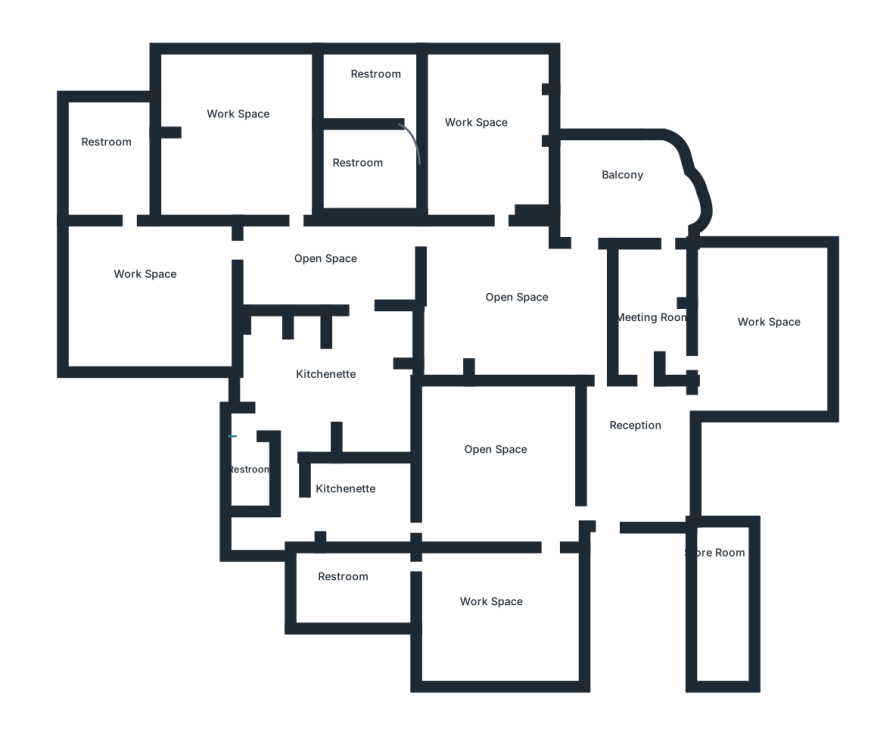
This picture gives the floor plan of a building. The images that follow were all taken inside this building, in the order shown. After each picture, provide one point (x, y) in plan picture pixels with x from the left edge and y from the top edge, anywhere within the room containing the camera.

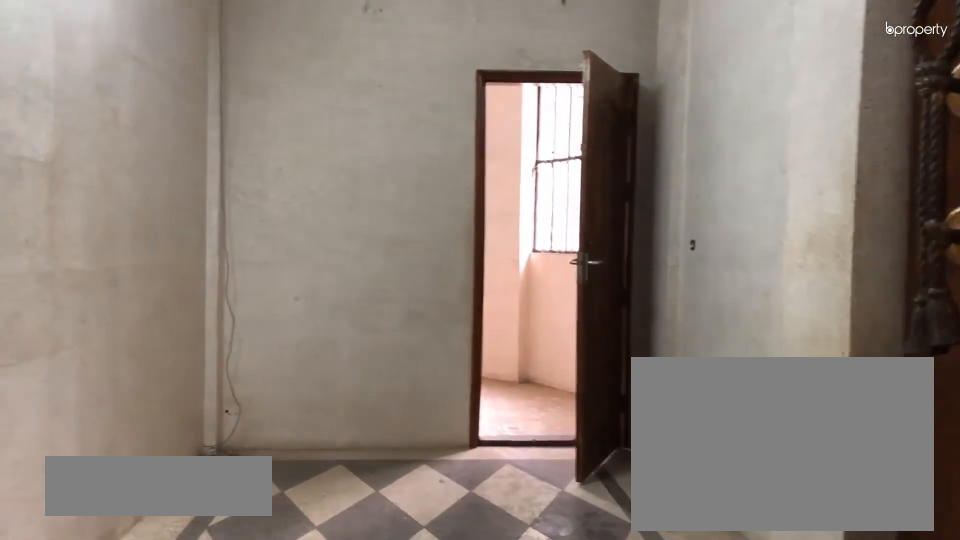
(660, 309)
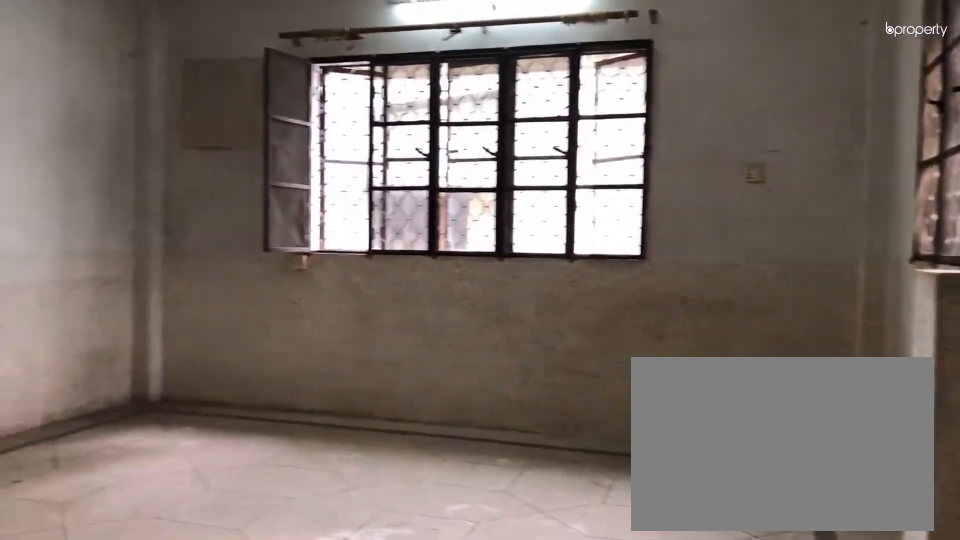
(492, 132)
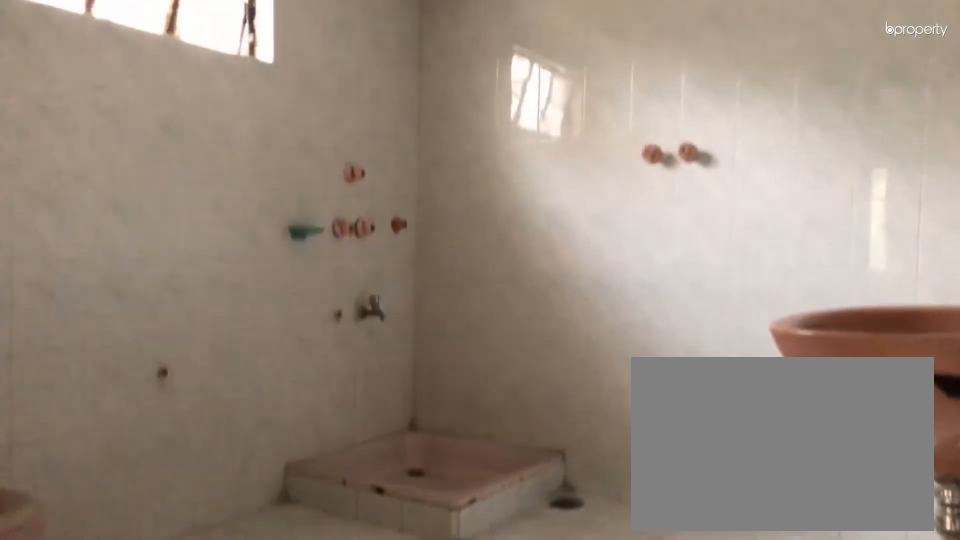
(371, 79)
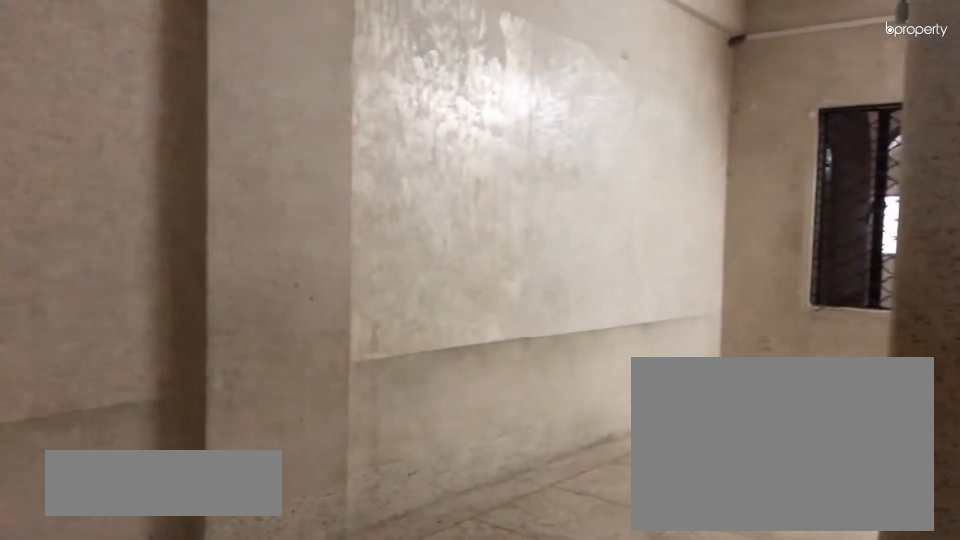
(520, 484)
